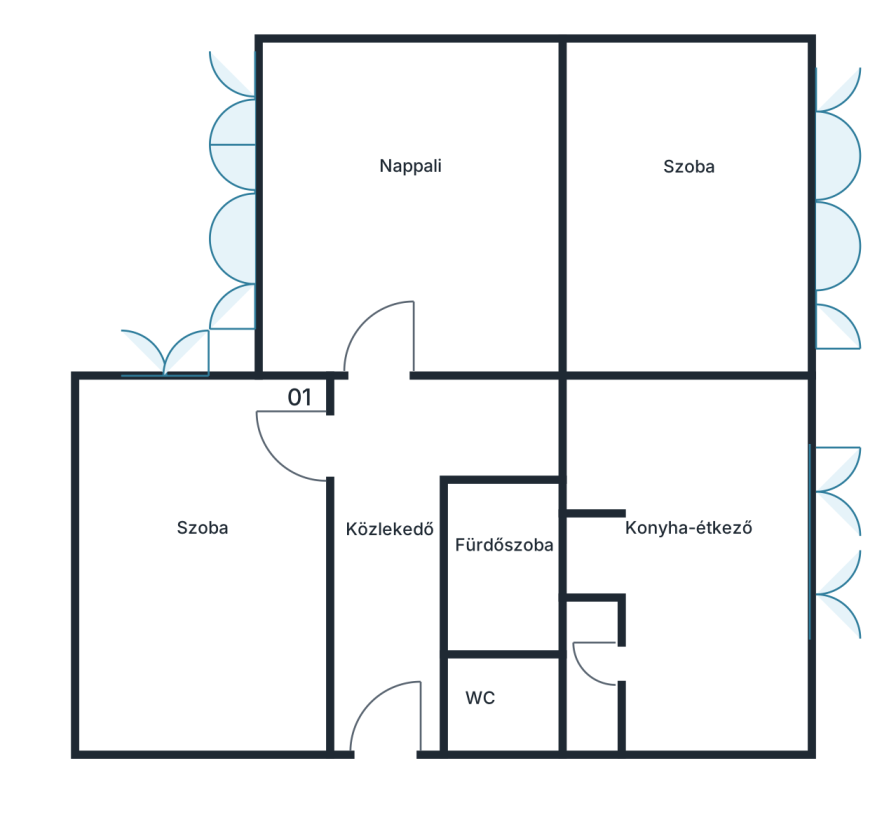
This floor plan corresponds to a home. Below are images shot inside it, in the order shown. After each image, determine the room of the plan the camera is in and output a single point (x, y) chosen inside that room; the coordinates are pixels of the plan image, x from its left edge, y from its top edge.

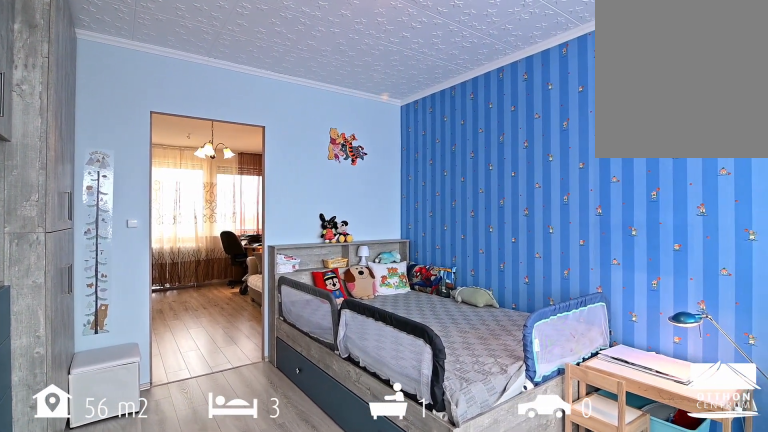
(702, 235)
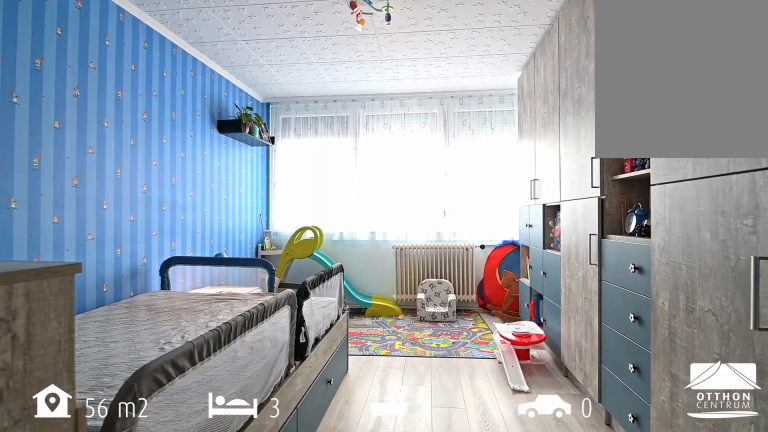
(702, 235)
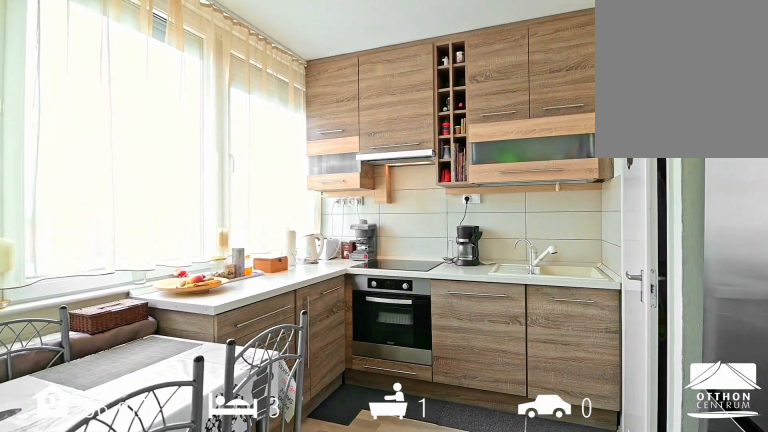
(702, 628)
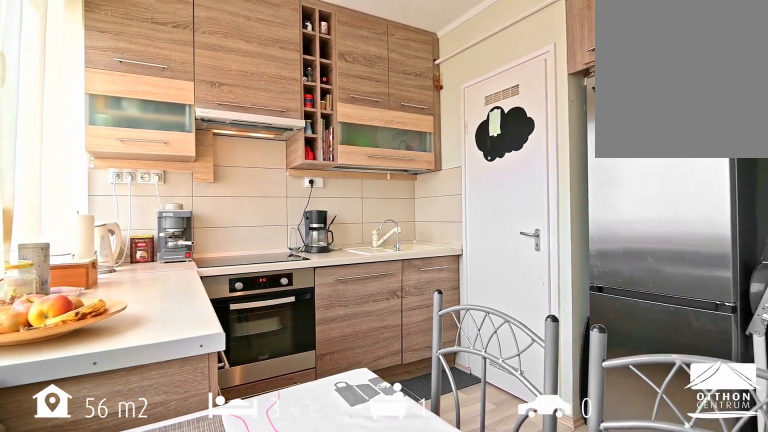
(702, 628)
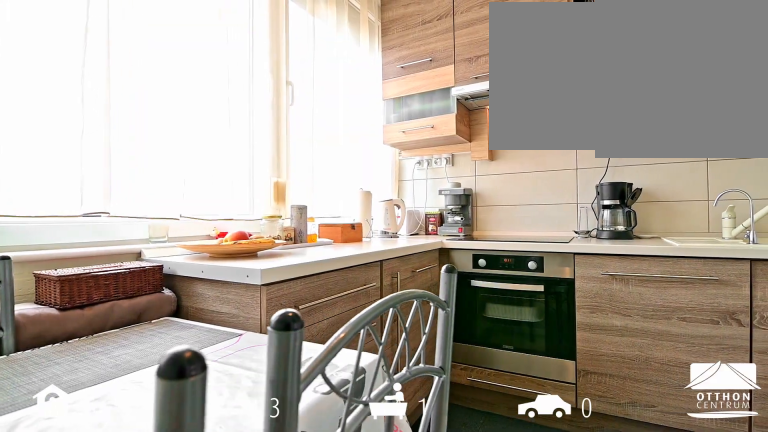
(702, 628)
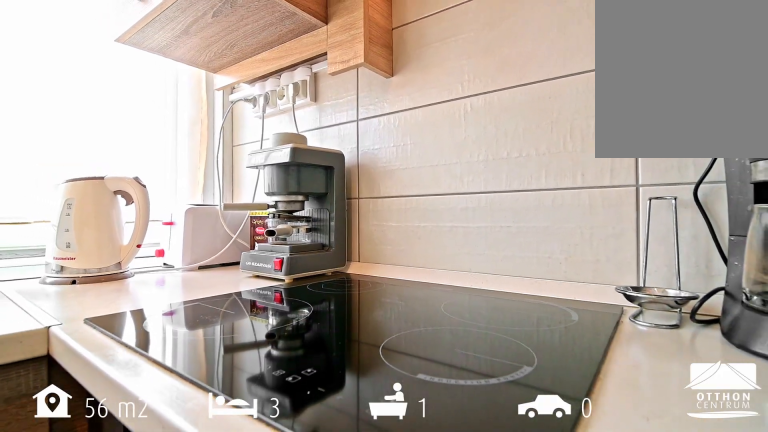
(702, 628)
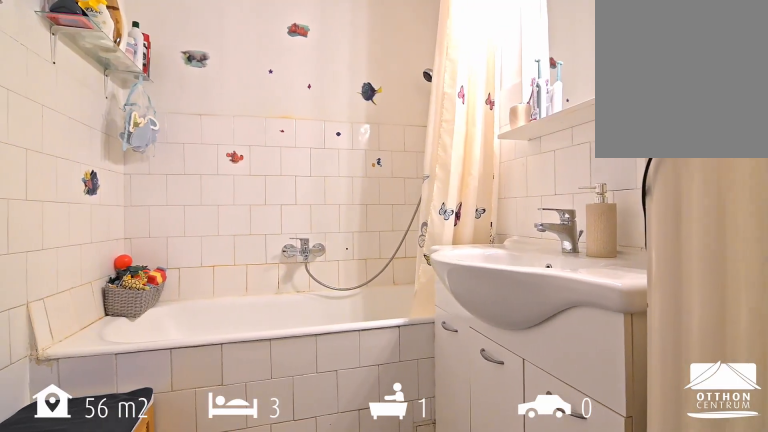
(495, 566)
